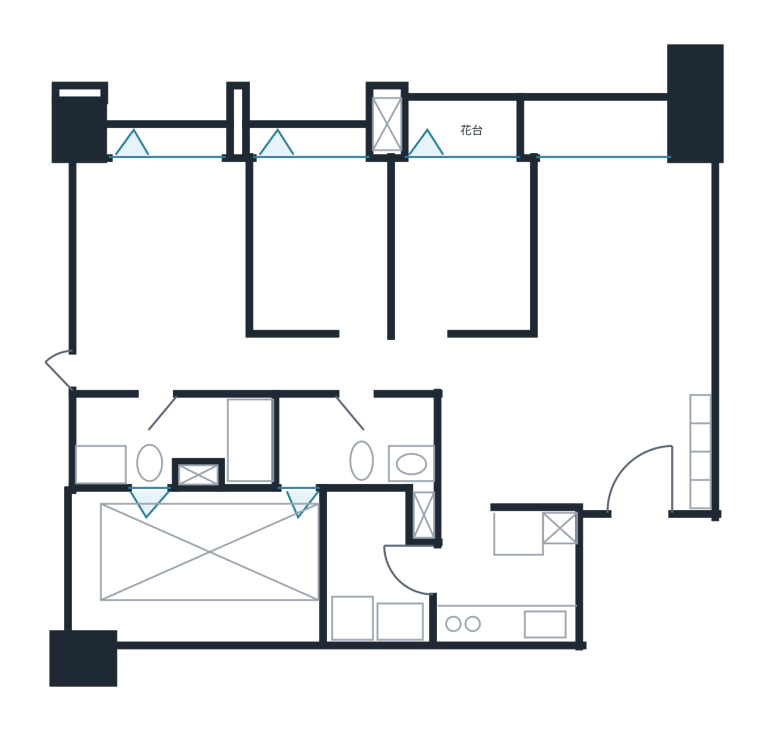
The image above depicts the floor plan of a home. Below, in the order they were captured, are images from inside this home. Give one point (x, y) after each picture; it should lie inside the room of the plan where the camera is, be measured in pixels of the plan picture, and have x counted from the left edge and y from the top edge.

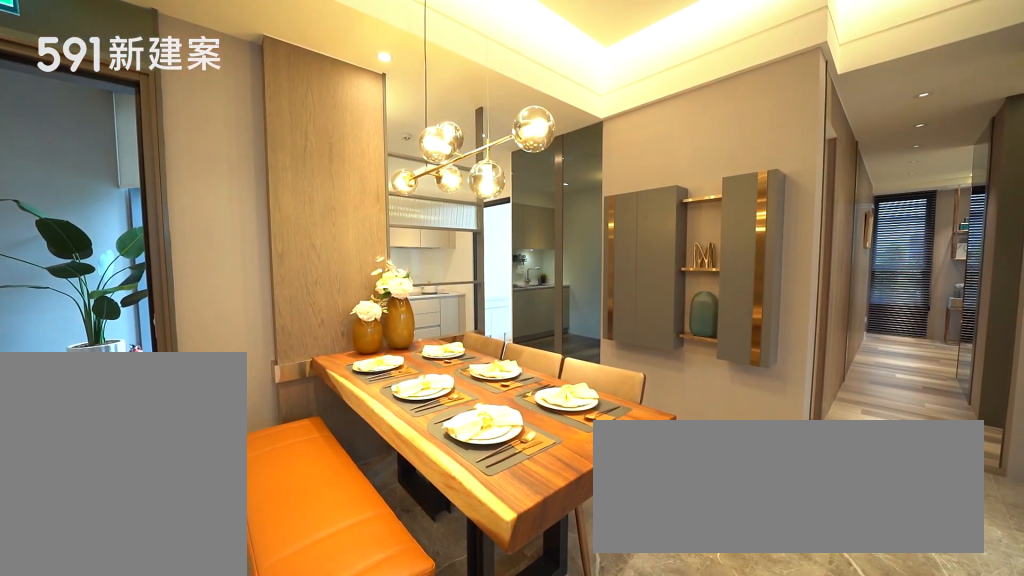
(545, 428)
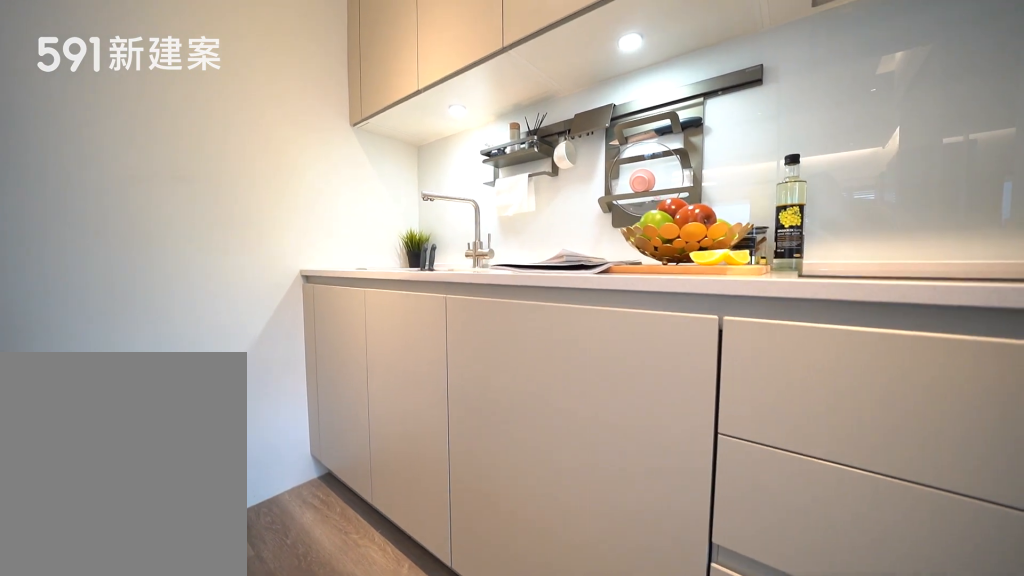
(512, 577)
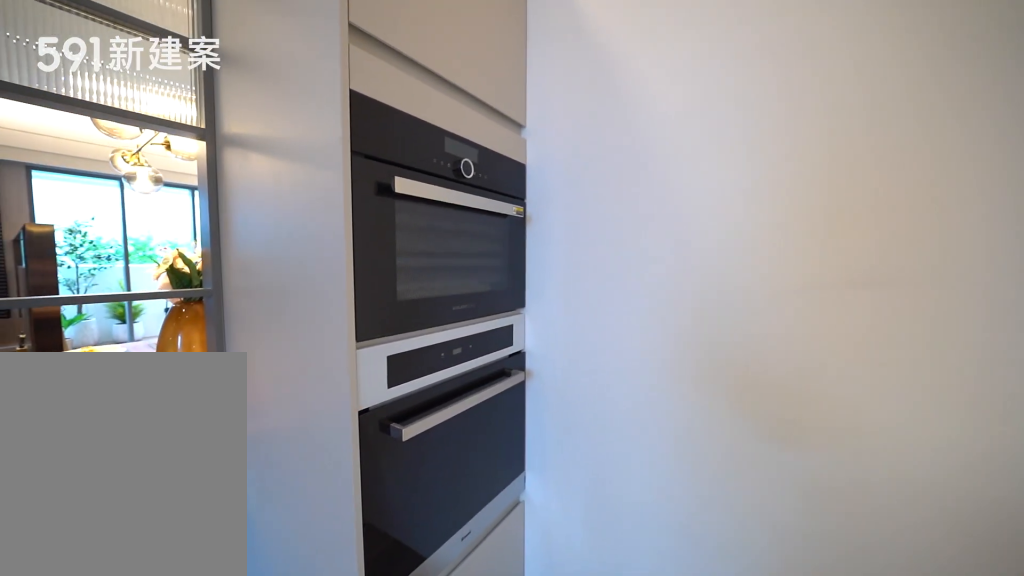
(512, 577)
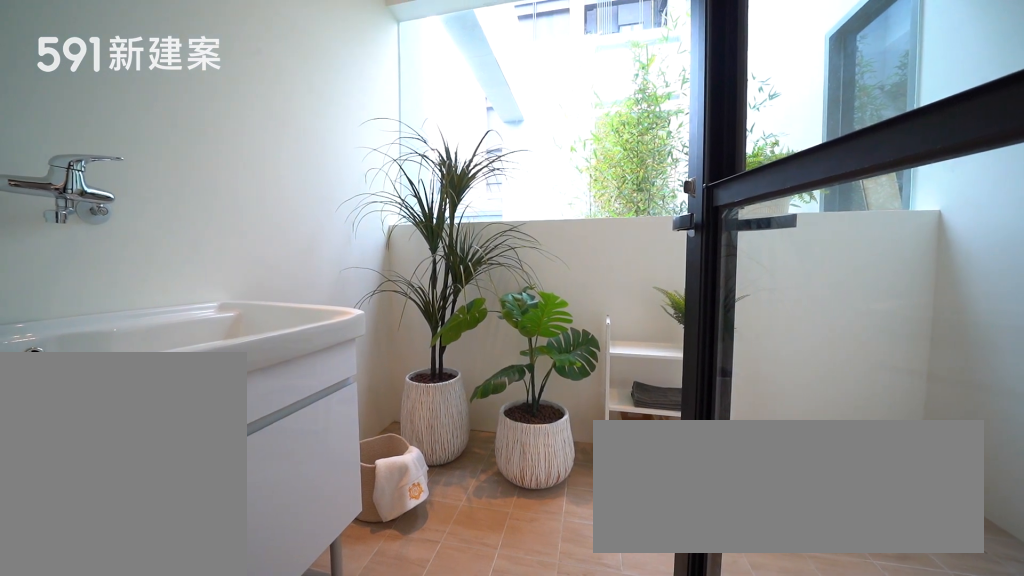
(382, 565)
